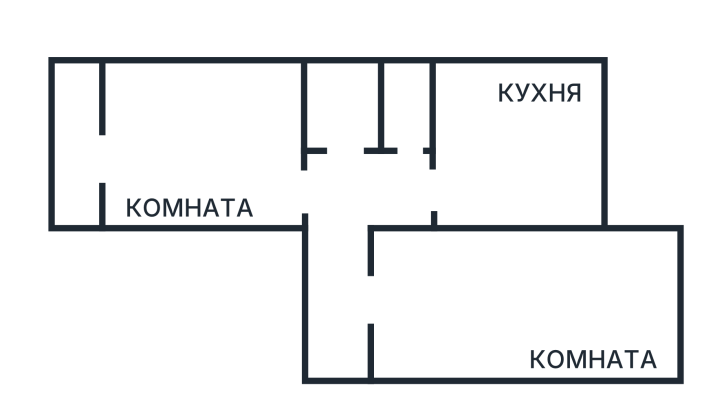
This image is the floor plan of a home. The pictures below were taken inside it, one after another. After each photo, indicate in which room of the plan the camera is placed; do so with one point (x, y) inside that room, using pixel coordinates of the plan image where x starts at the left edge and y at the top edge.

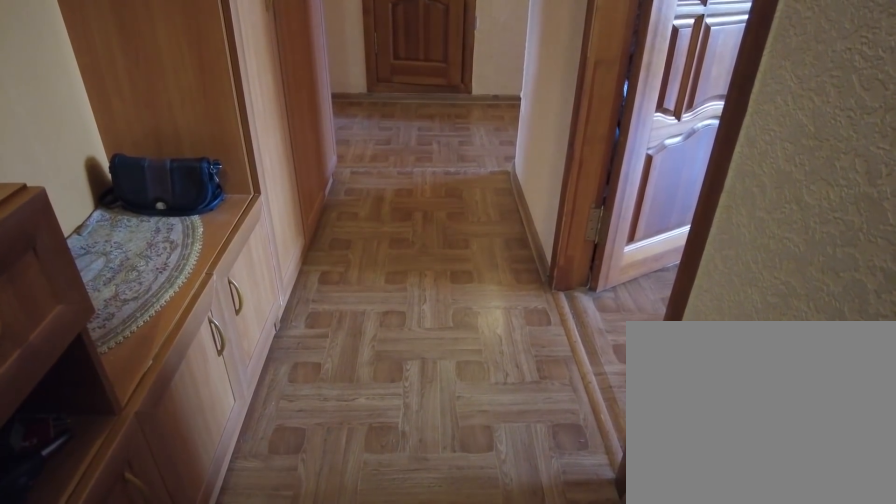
(347, 349)
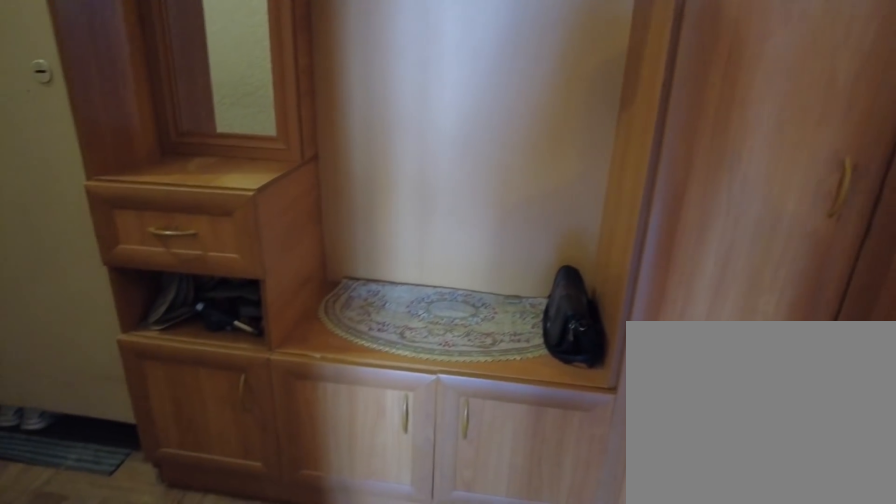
(347, 349)
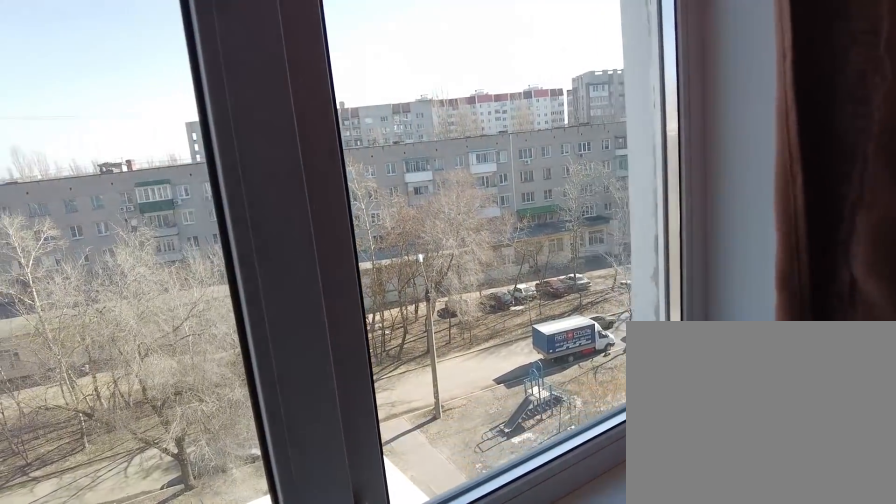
(460, 331)
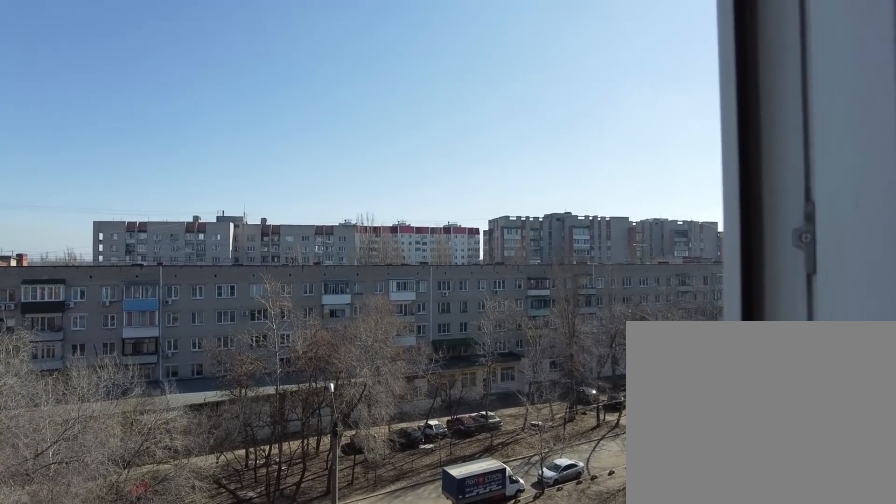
(460, 331)
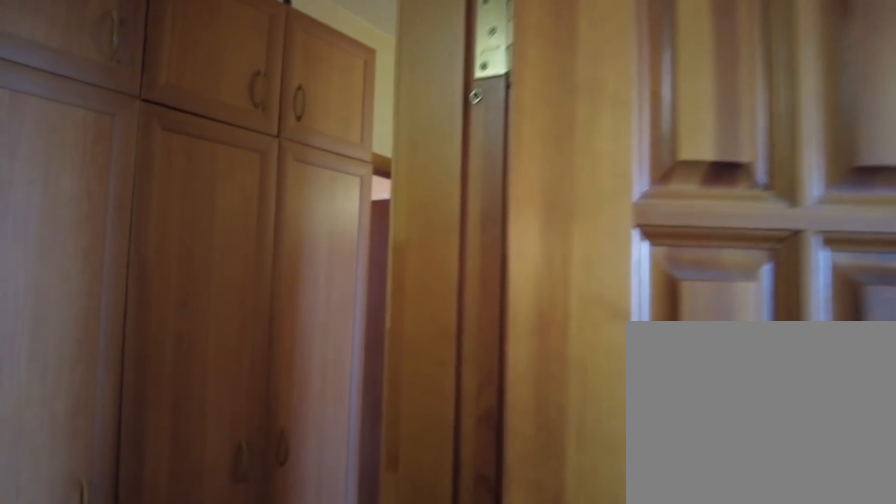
(375, 313)
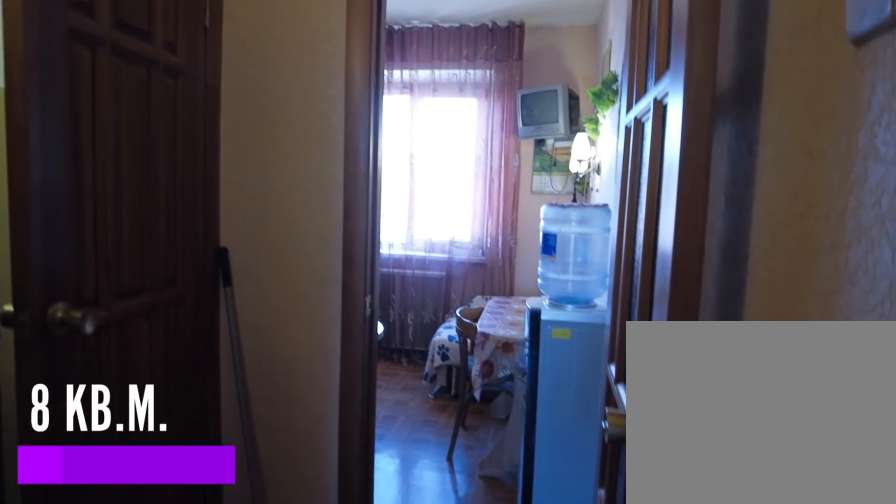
(345, 248)
